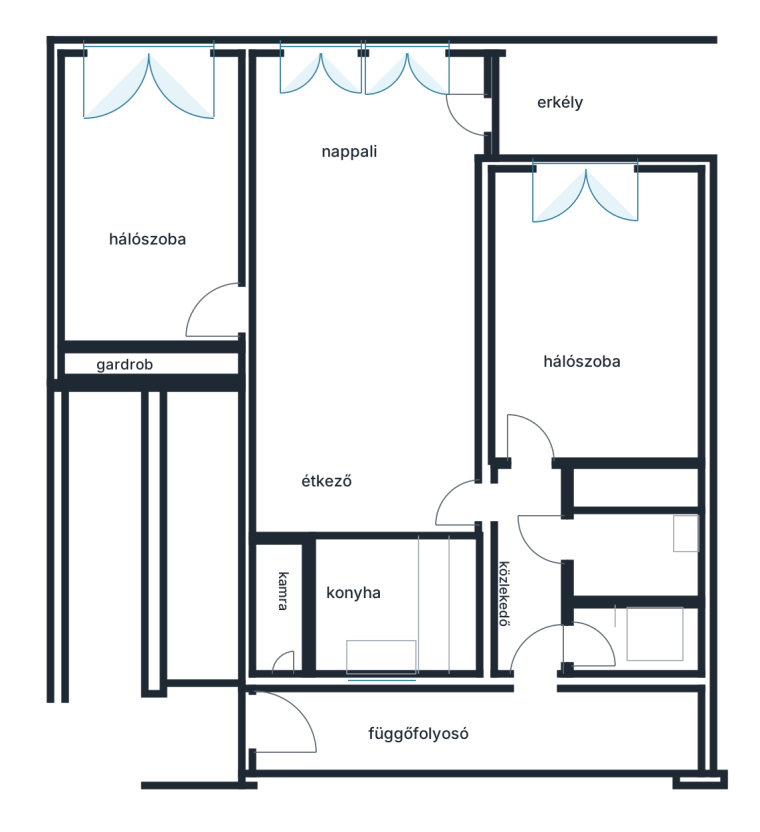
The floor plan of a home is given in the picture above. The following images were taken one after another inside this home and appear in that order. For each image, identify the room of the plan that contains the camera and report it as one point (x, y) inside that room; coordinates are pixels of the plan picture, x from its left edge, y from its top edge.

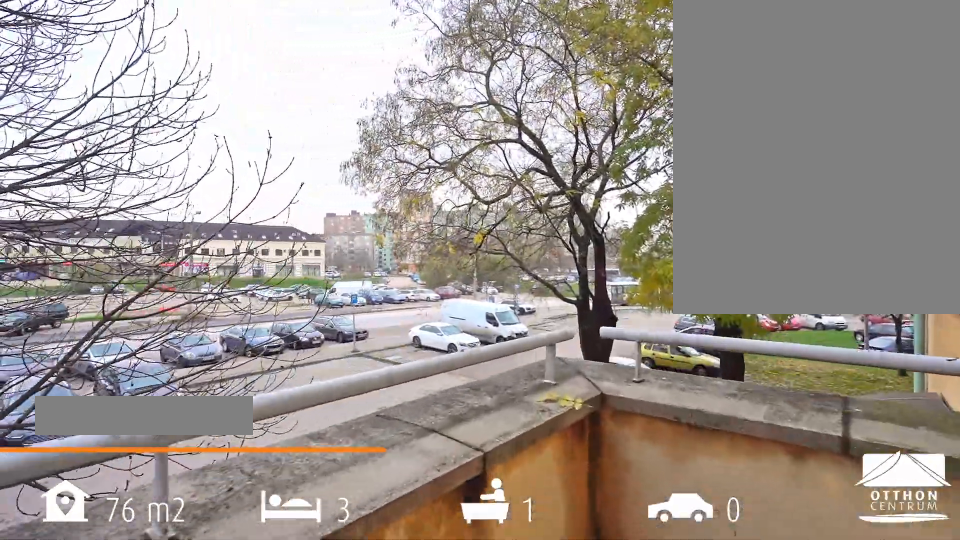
(602, 95)
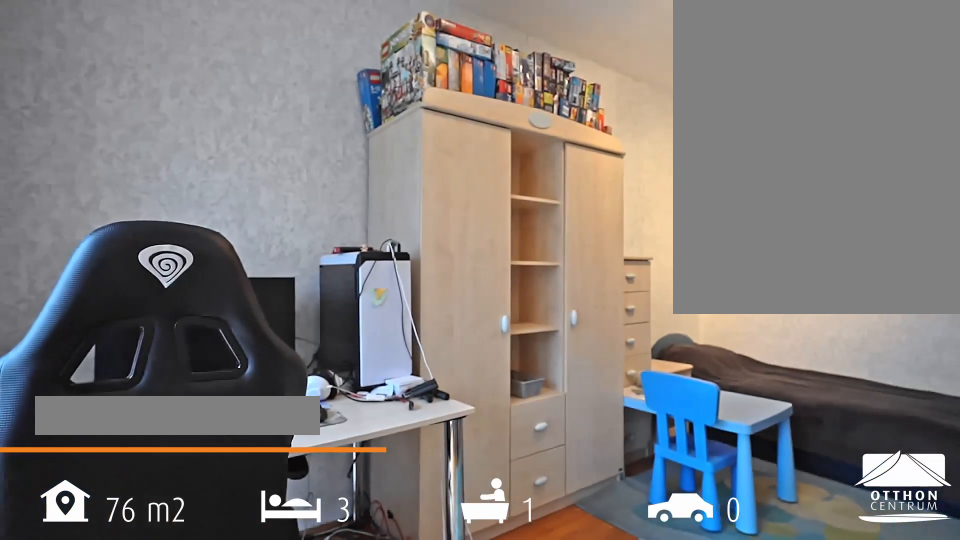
(593, 305)
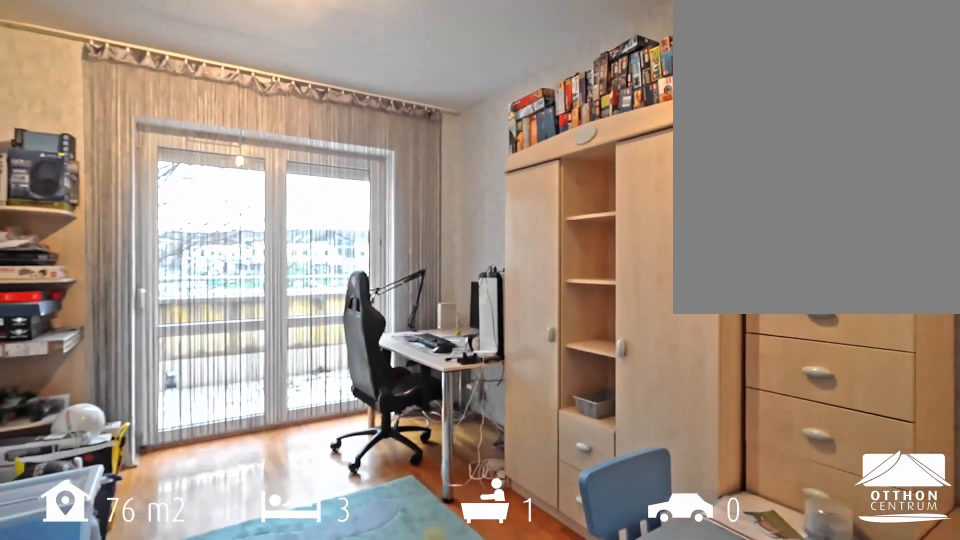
(593, 305)
